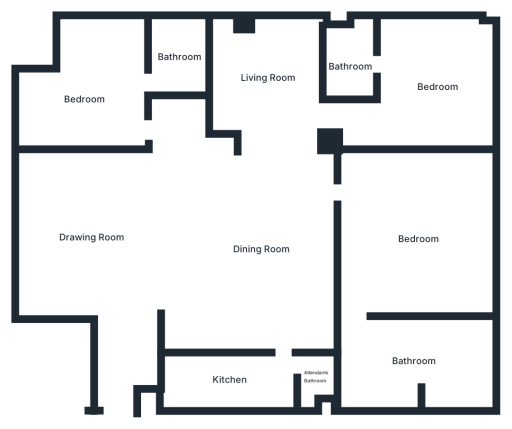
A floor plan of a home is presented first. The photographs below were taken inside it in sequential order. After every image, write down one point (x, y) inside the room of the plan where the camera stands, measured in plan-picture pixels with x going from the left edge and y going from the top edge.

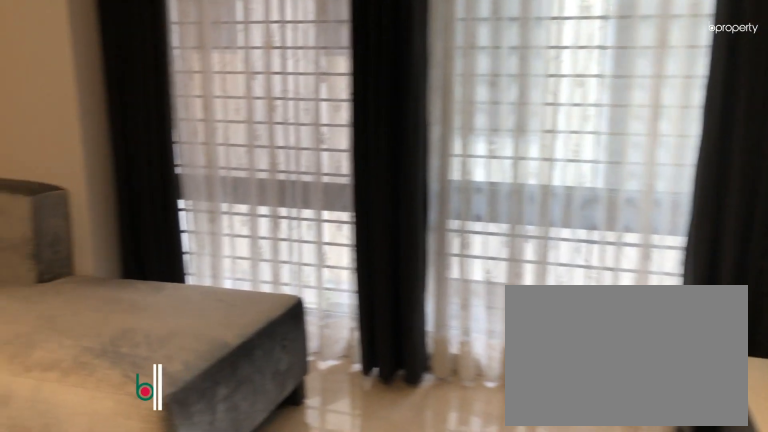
(266, 78)
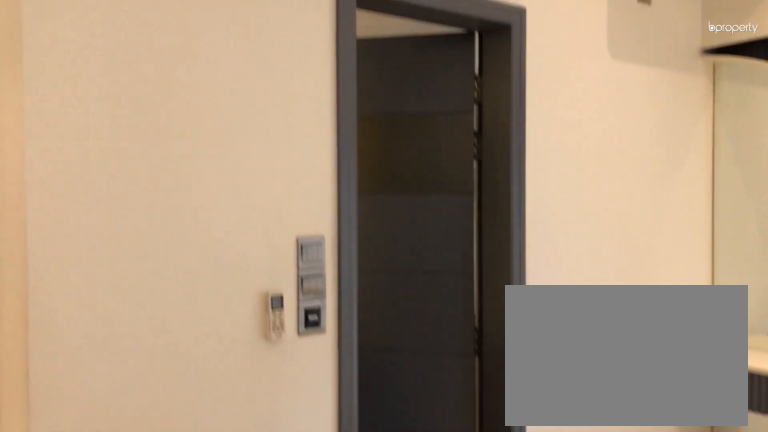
(437, 86)
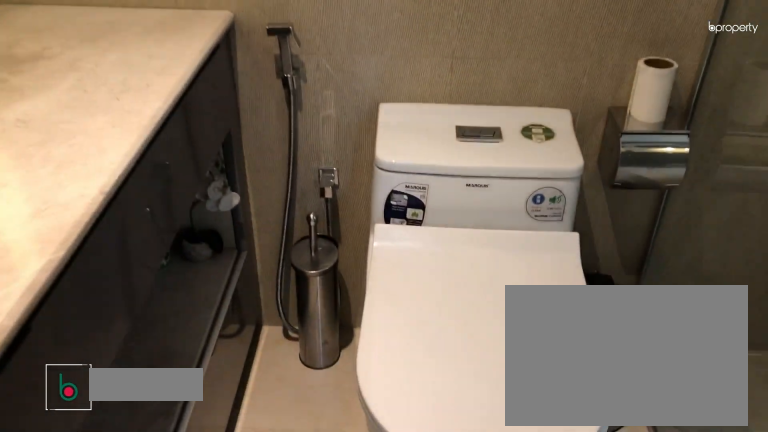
(349, 65)
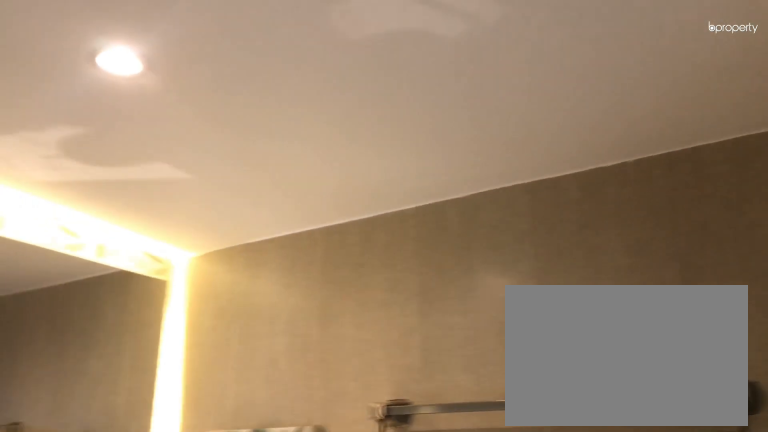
(349, 65)
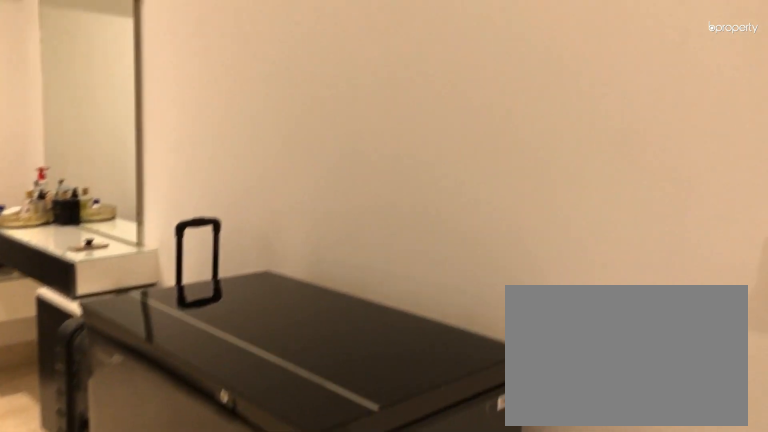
(419, 240)
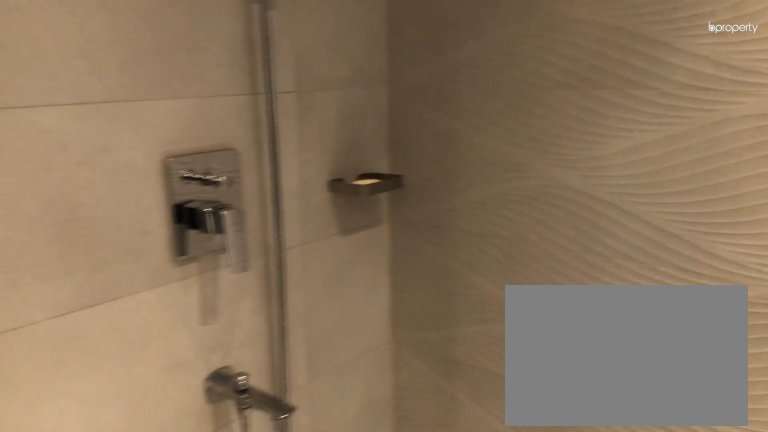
(413, 361)
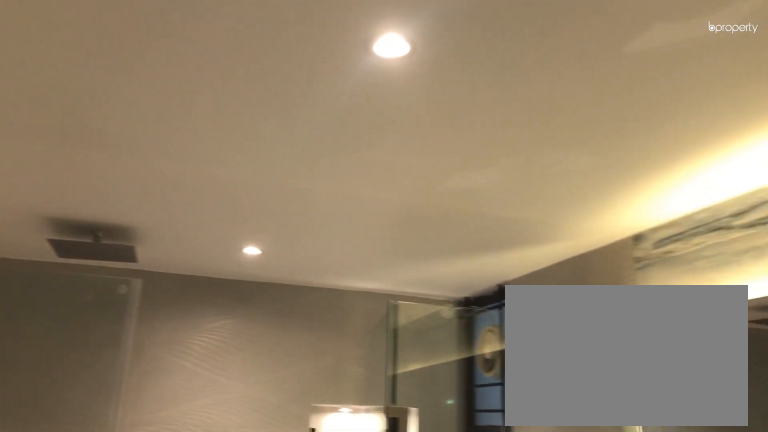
(413, 361)
